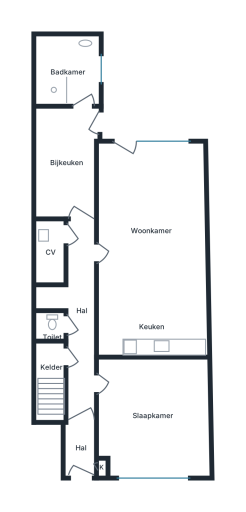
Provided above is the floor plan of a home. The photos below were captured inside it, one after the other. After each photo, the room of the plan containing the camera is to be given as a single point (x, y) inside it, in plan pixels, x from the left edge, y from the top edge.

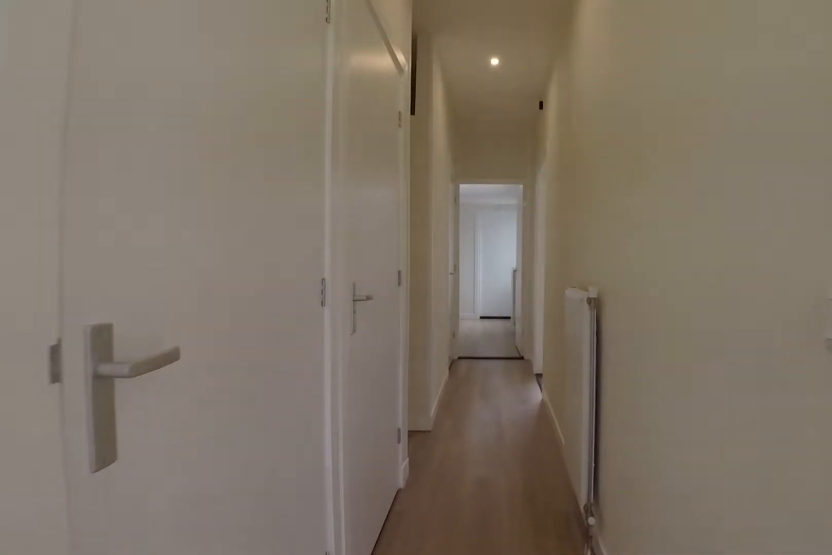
(78, 317)
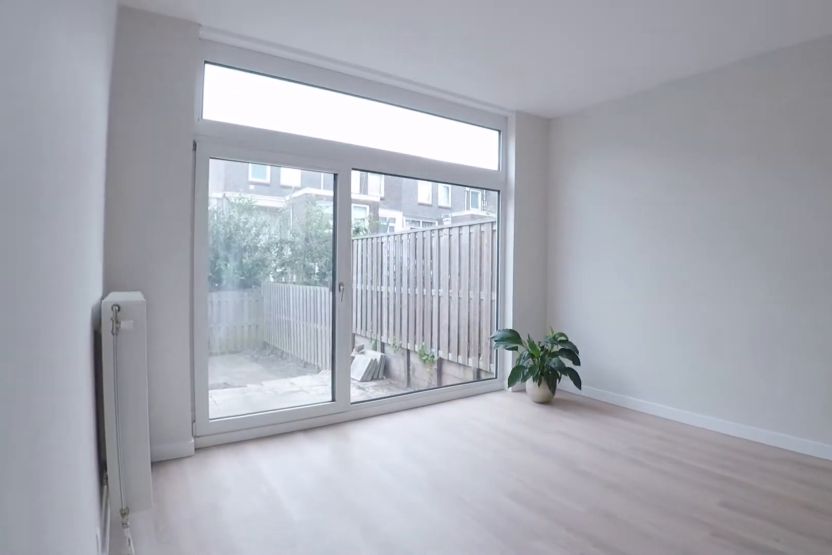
(150, 250)
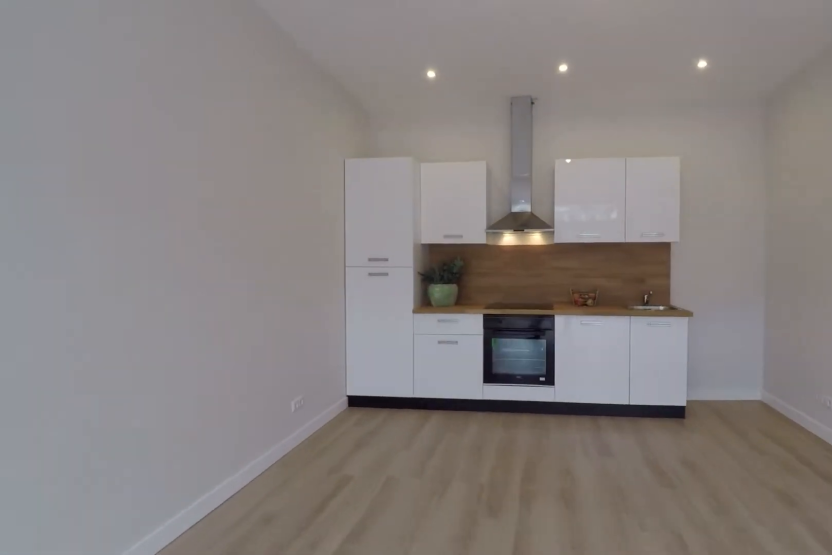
(150, 250)
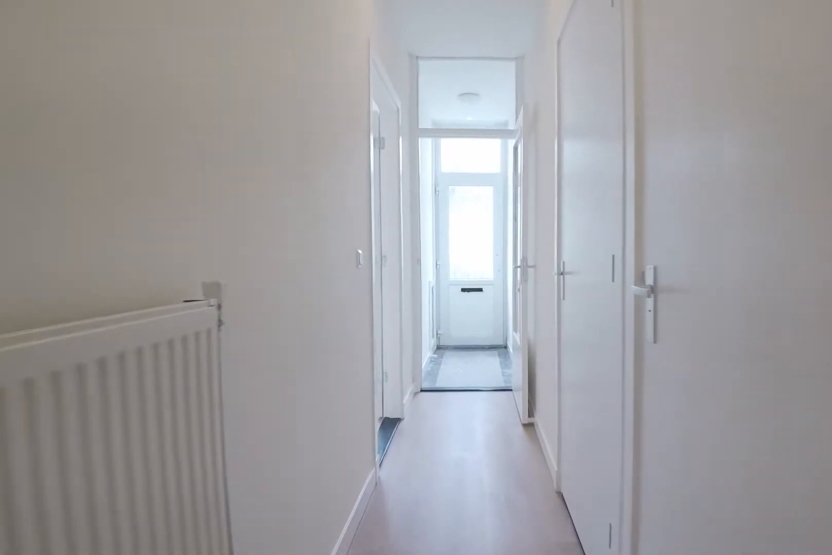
(78, 317)
